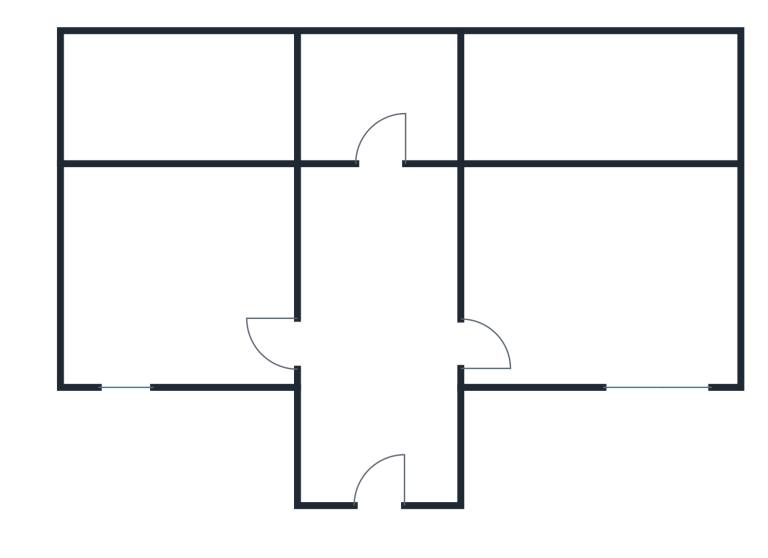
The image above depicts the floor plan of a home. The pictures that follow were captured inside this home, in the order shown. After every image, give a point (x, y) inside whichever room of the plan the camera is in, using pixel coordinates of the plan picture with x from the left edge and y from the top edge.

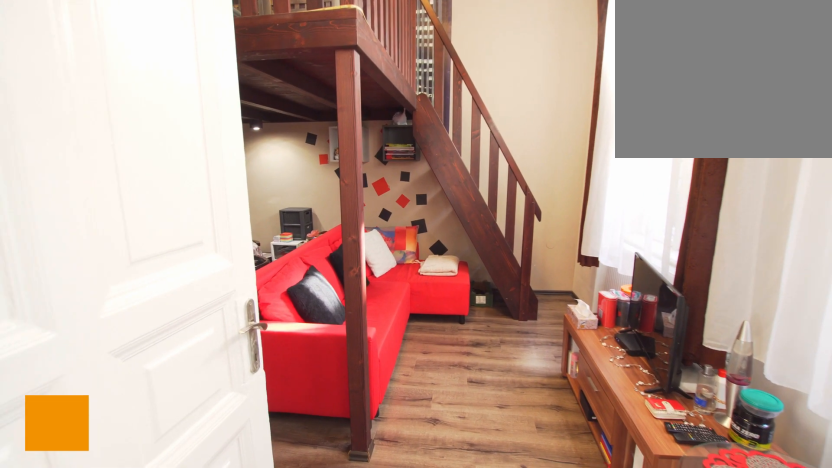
(596, 277)
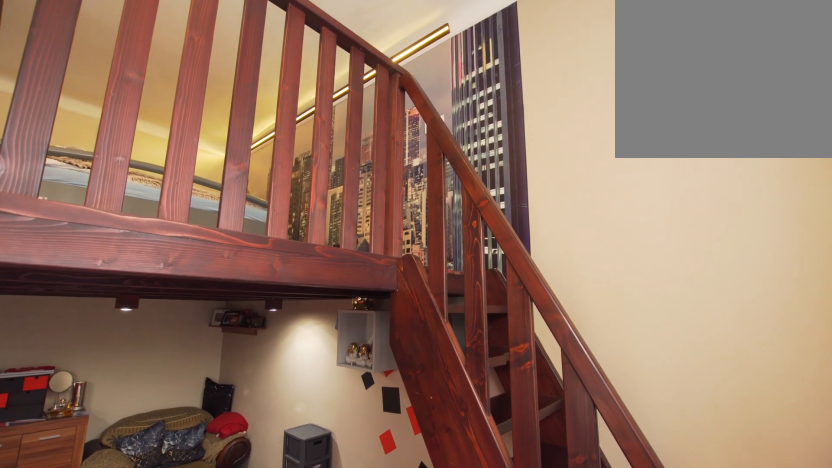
(597, 277)
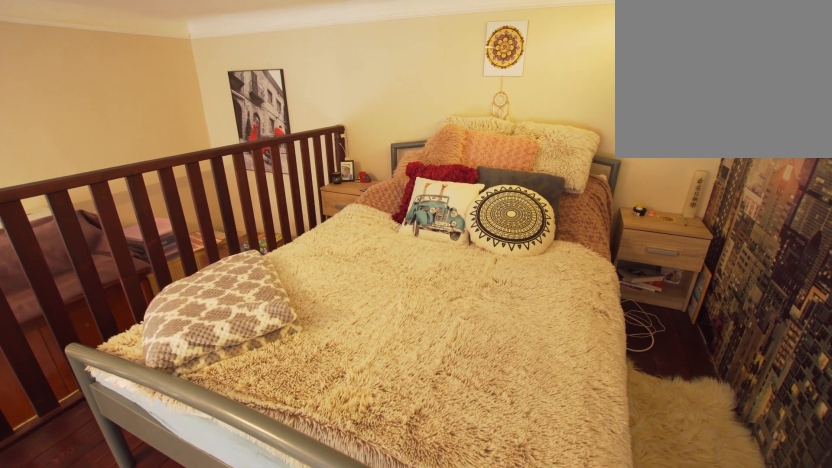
(598, 101)
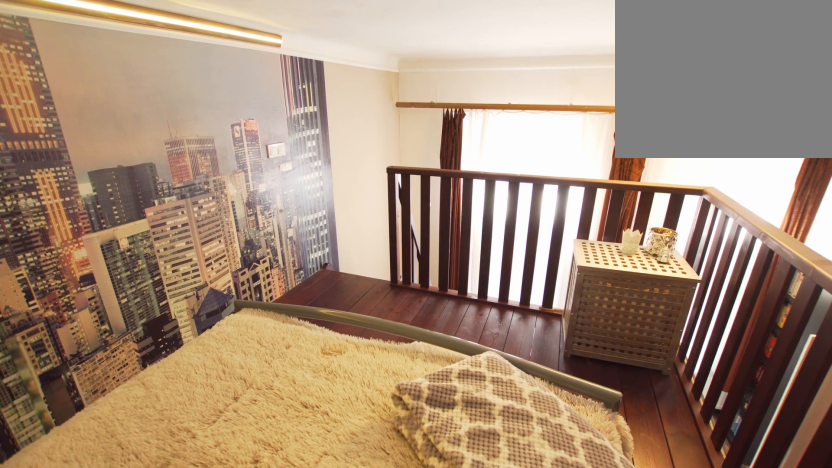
(597, 101)
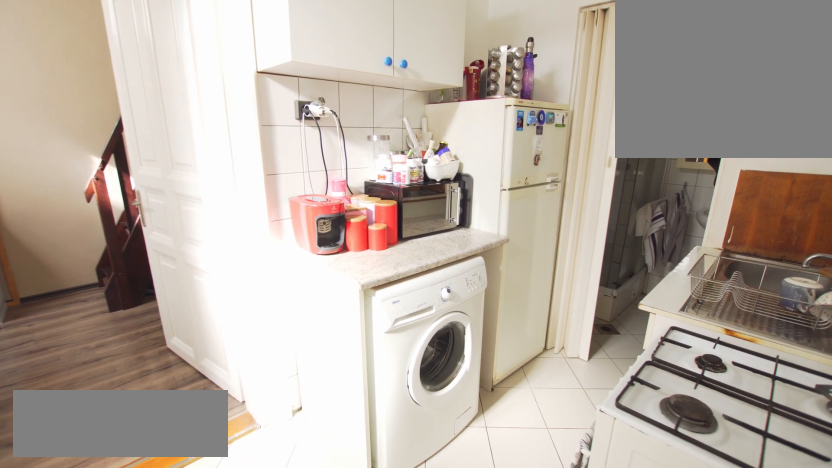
(378, 279)
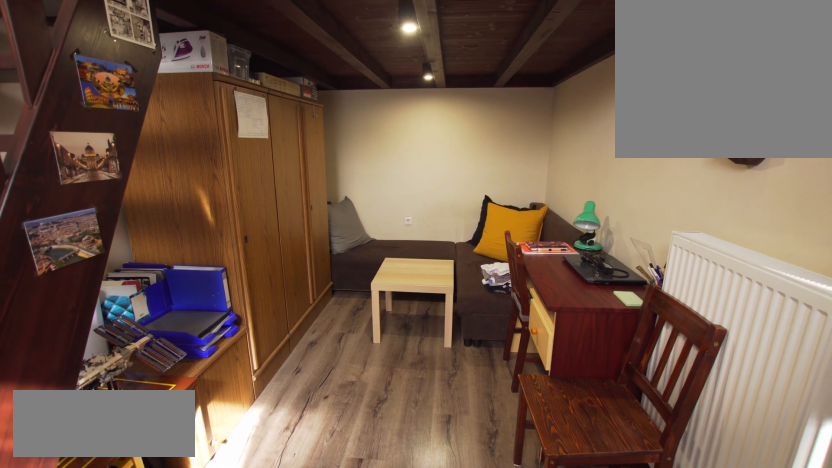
(174, 278)
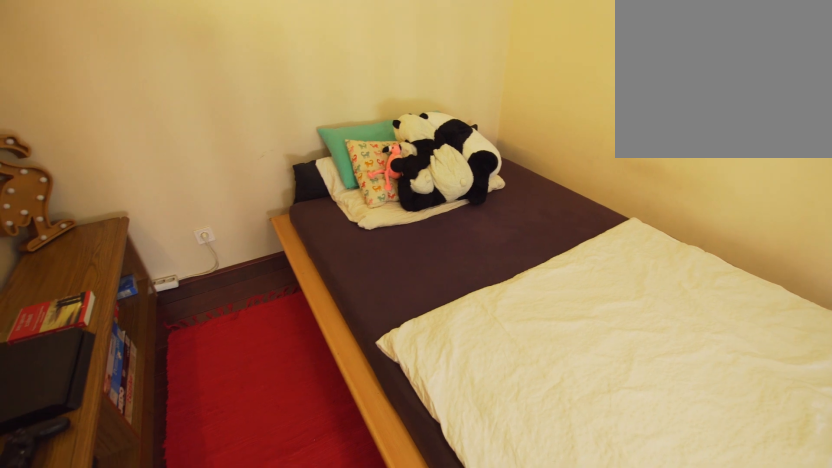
(174, 96)
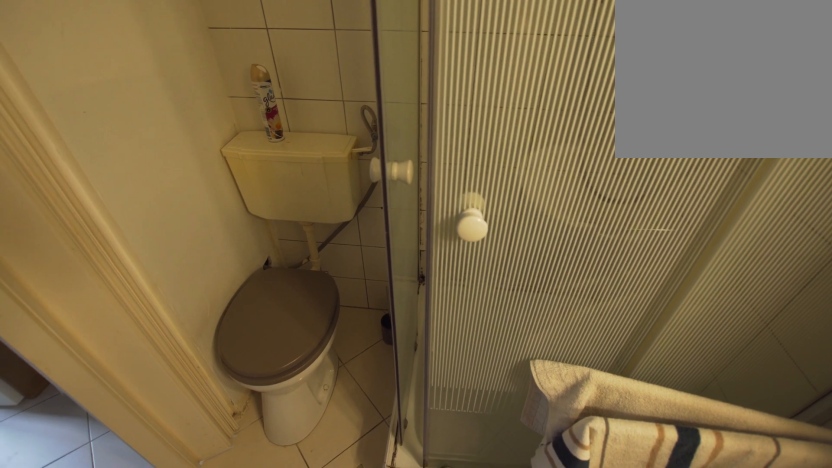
(374, 102)
